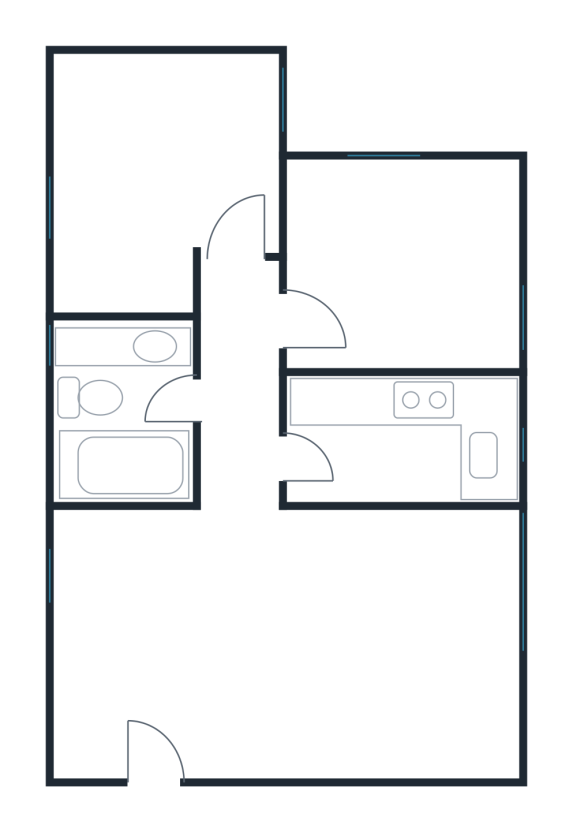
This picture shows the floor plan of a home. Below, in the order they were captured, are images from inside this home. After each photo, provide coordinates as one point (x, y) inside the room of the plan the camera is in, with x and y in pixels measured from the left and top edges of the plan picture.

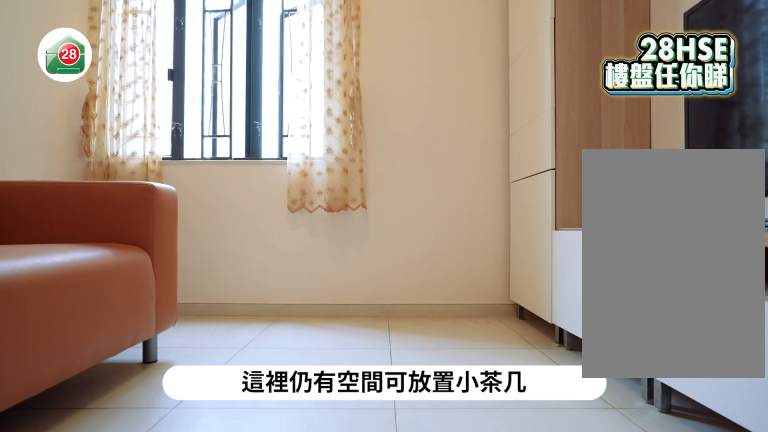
(252, 641)
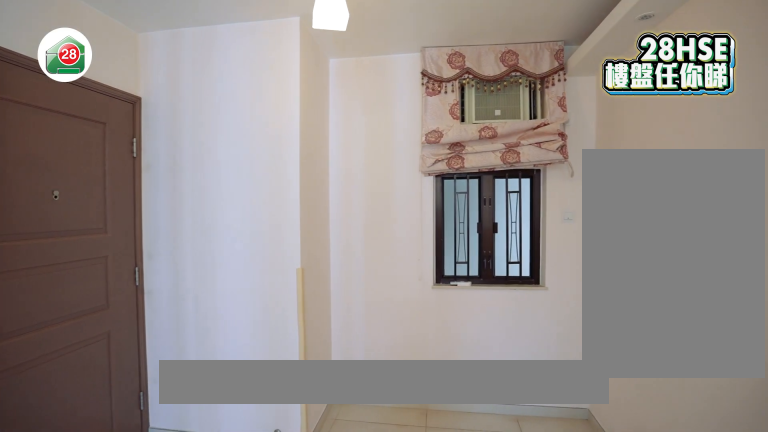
(253, 641)
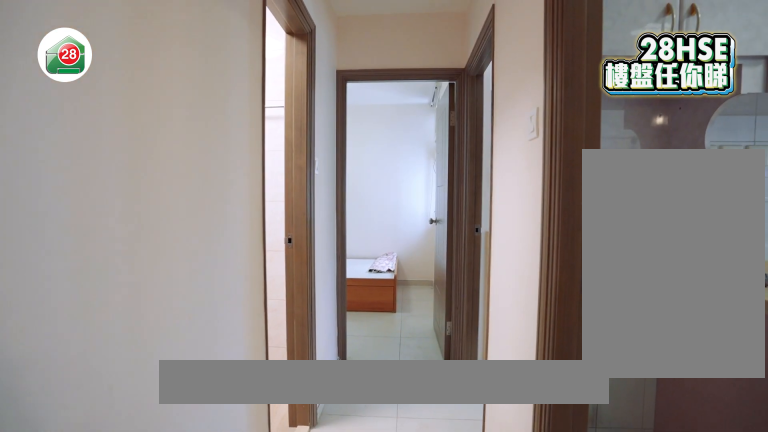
(252, 641)
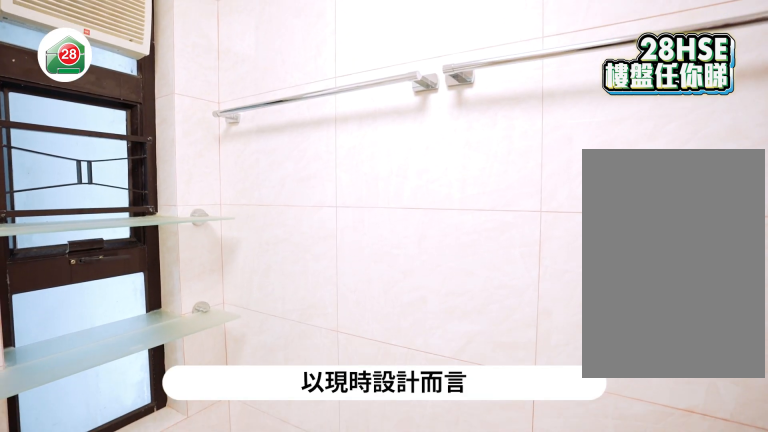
(143, 418)
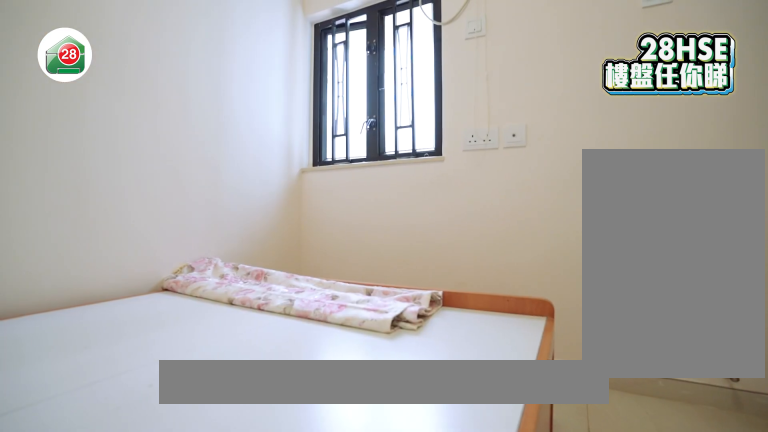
(143, 161)
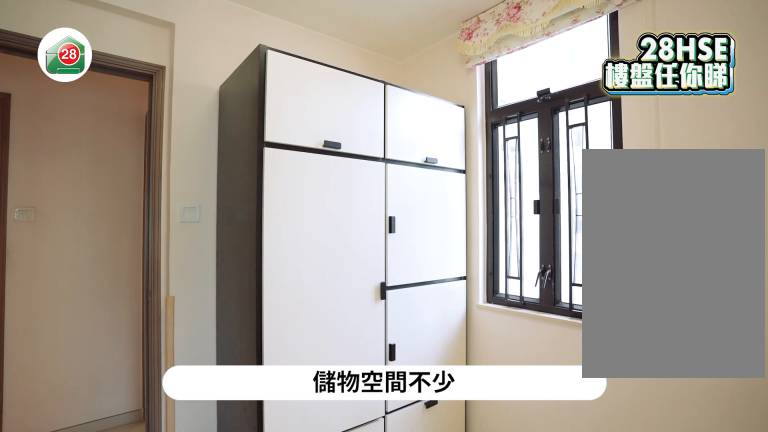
(406, 248)
